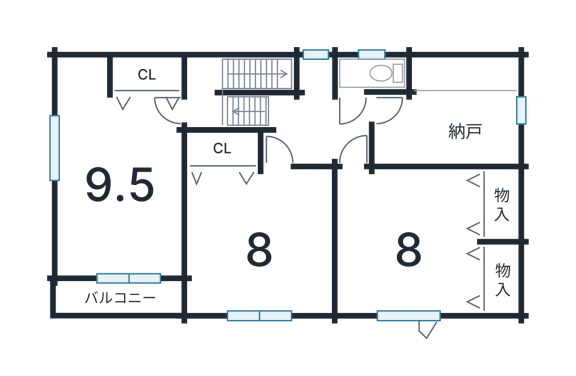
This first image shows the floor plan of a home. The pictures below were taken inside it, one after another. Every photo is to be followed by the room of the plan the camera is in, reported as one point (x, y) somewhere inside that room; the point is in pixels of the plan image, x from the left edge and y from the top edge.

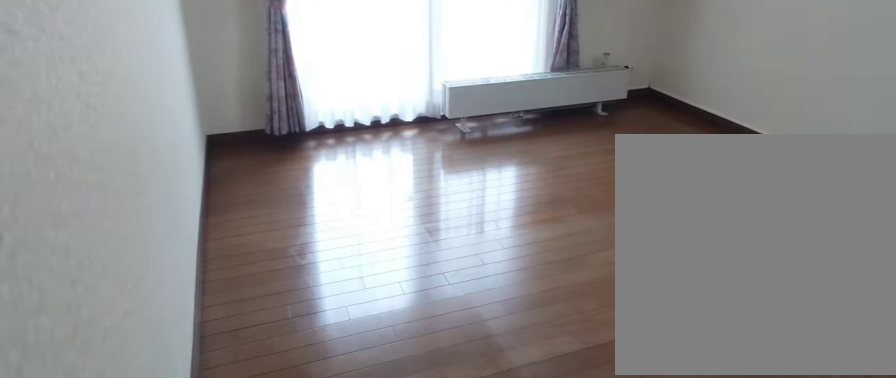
(125, 183)
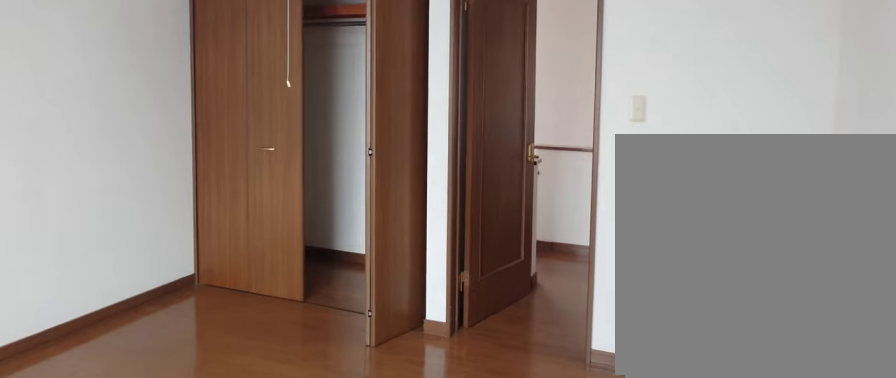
(257, 240)
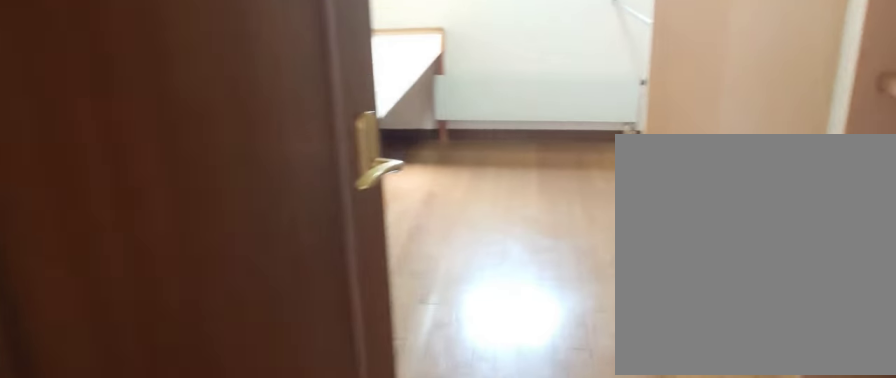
(442, 119)
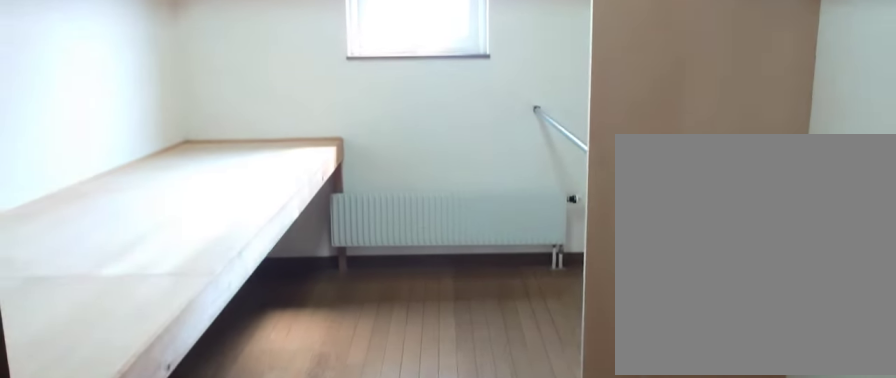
(442, 119)
